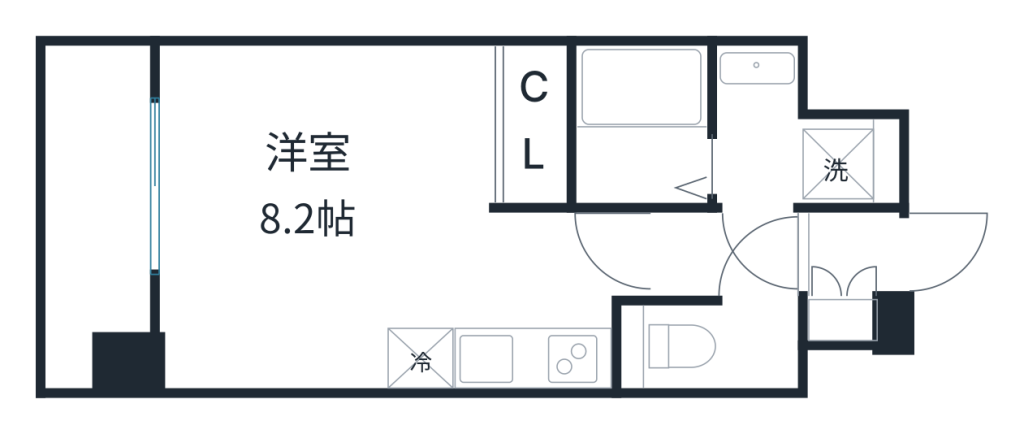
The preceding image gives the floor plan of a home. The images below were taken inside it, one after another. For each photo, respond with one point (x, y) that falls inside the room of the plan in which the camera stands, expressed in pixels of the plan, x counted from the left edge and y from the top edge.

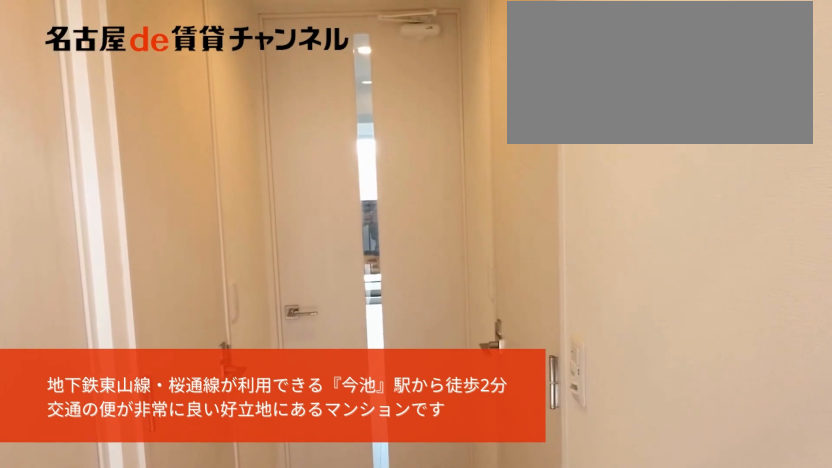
(780, 255)
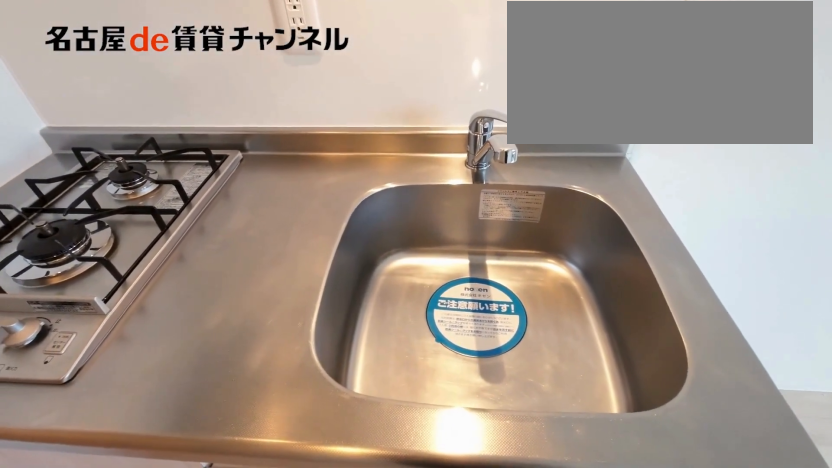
(533, 358)
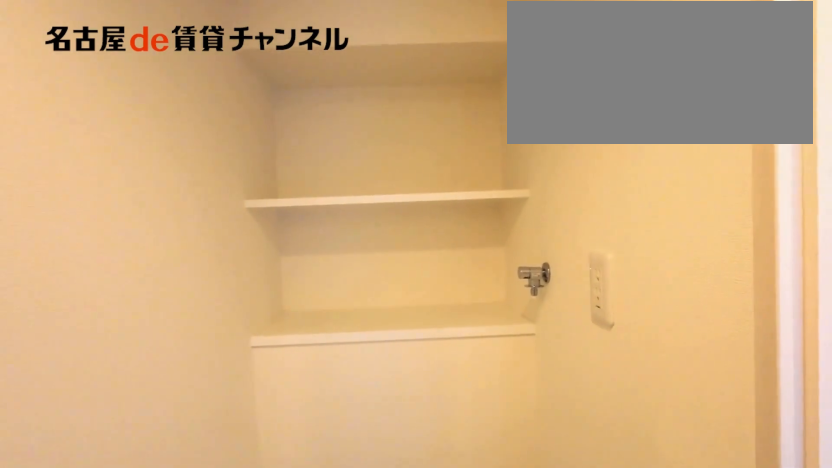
(793, 138)
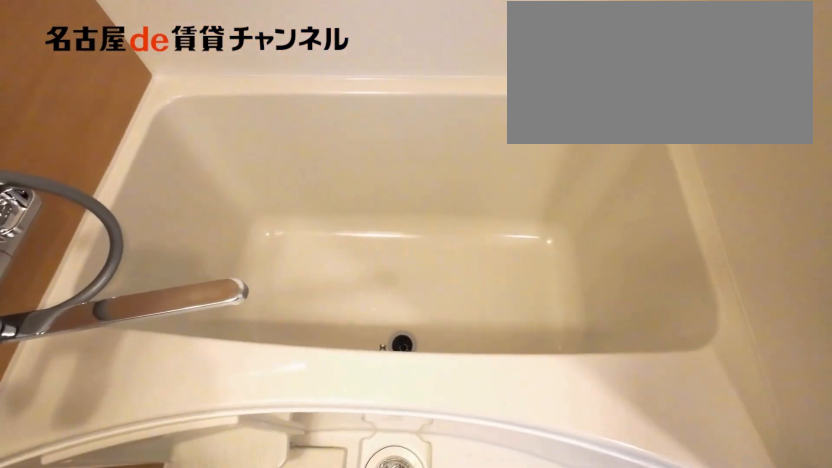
(642, 124)
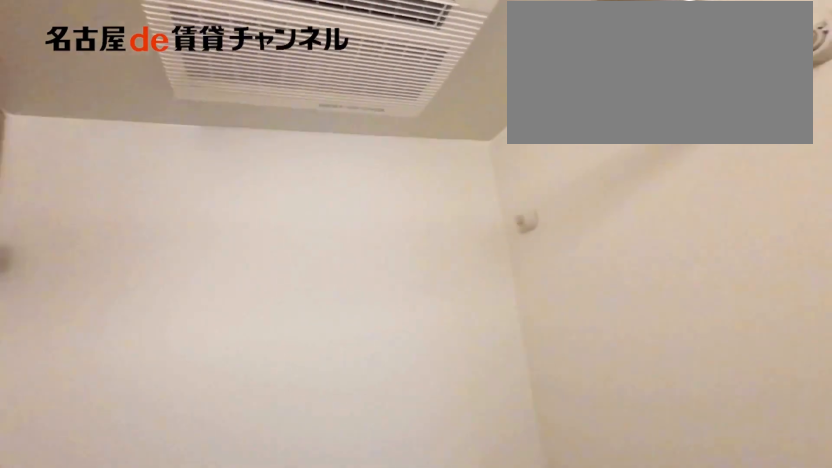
(642, 124)
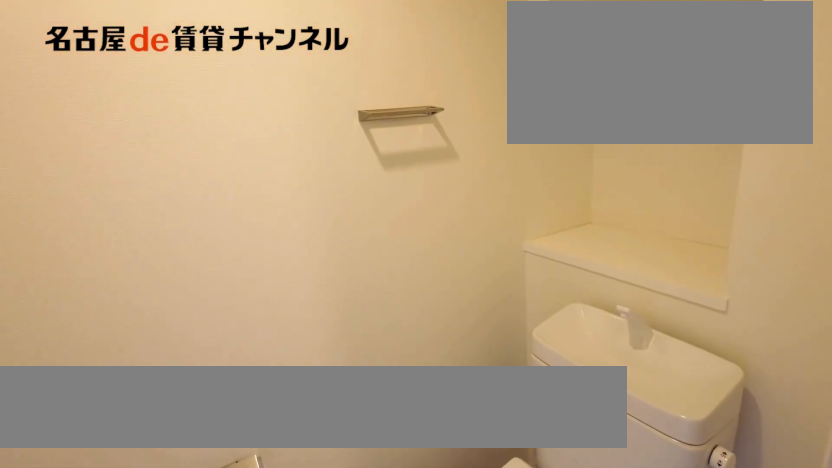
(710, 347)
